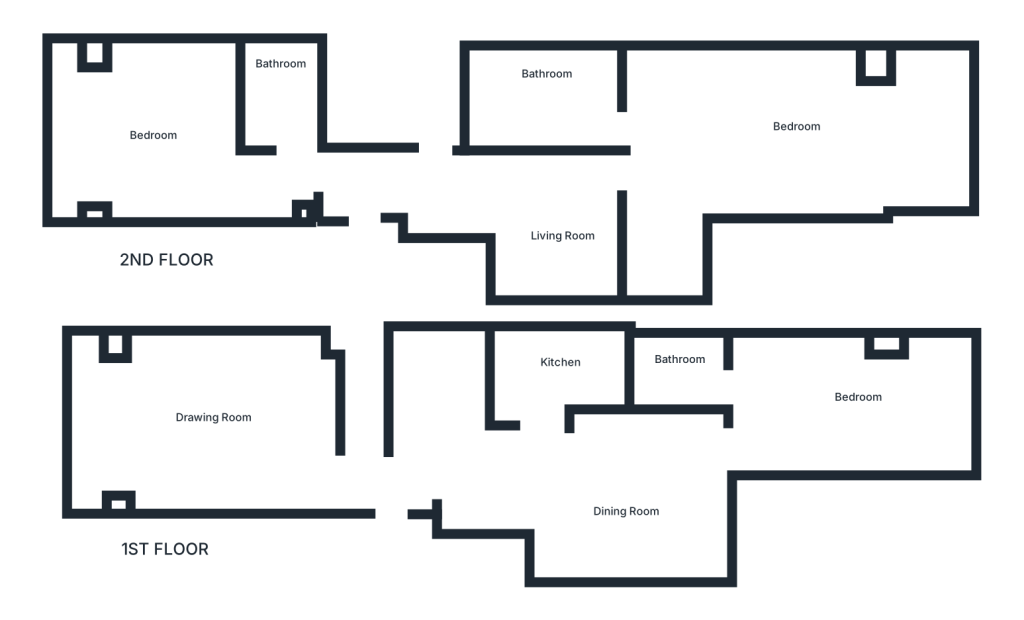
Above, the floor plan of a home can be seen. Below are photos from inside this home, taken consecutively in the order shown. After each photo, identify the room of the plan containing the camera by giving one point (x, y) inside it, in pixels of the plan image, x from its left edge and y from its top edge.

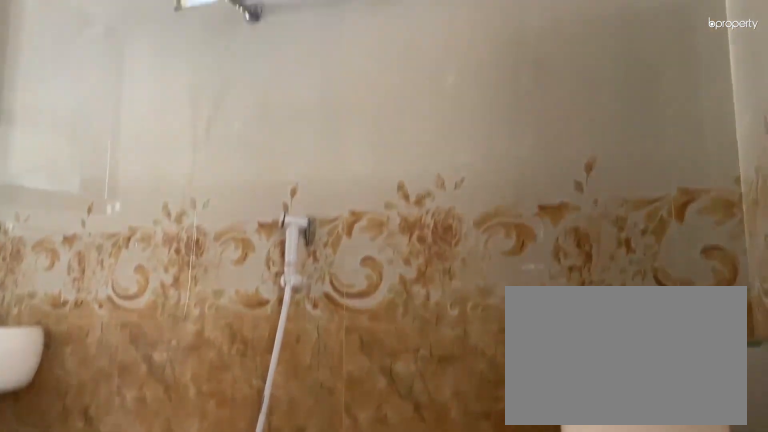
(690, 374)
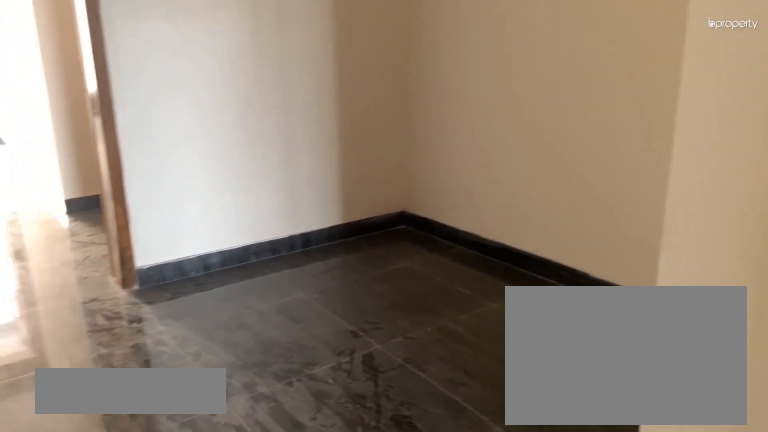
(497, 192)
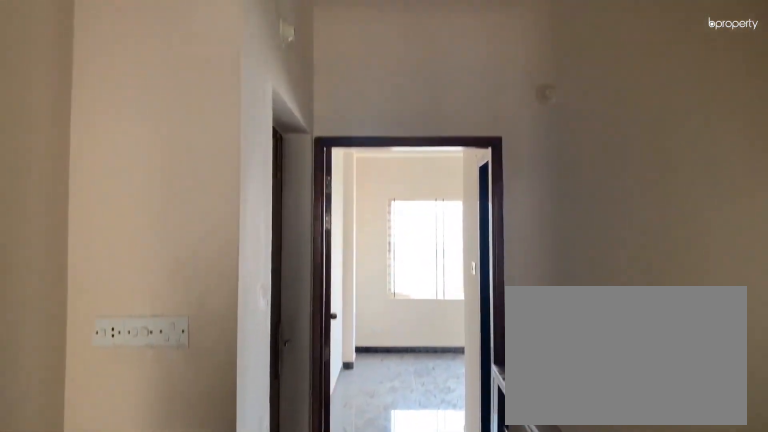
(497, 192)
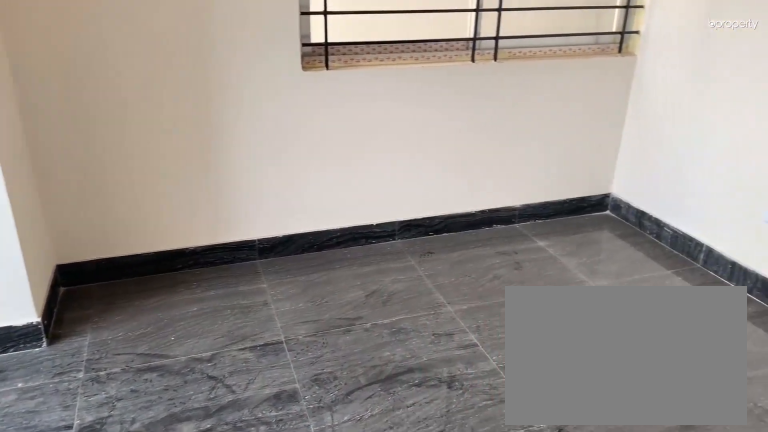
(157, 126)
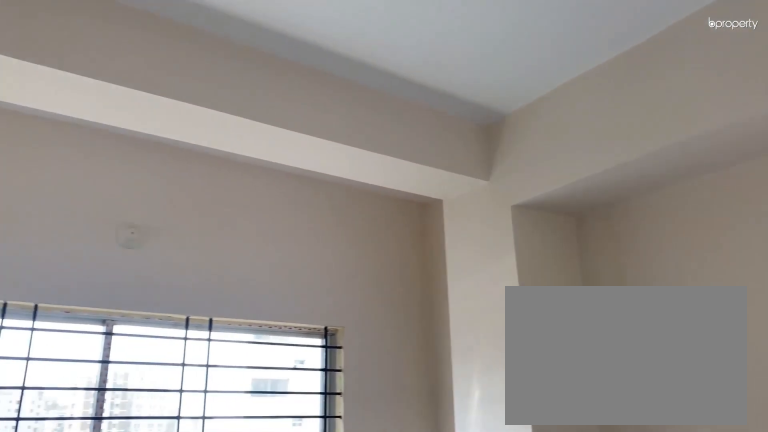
(161, 130)
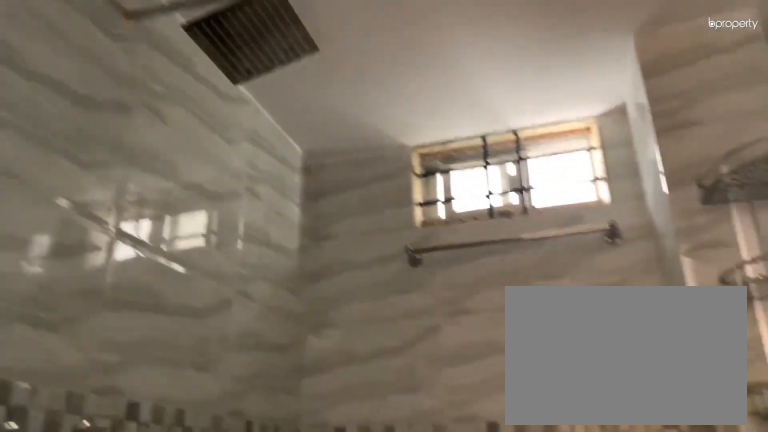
(288, 103)
